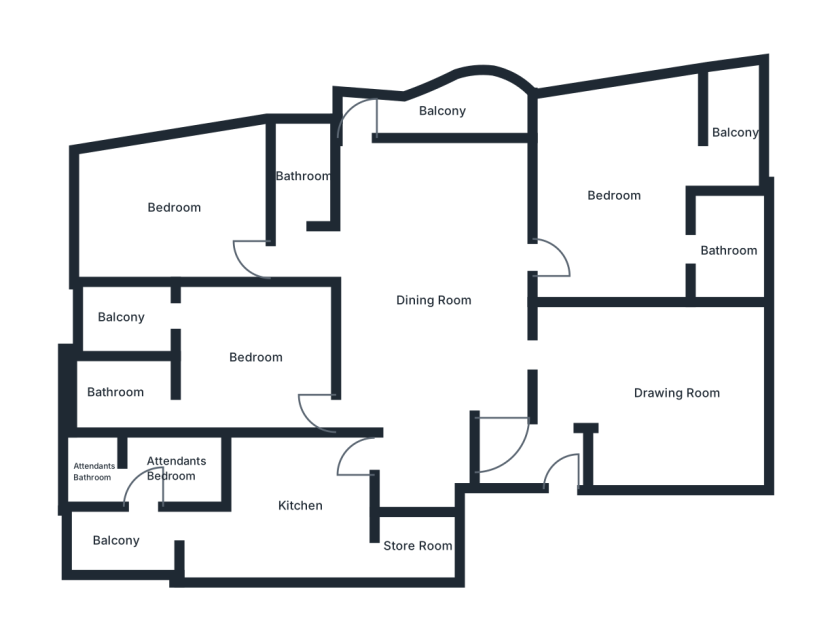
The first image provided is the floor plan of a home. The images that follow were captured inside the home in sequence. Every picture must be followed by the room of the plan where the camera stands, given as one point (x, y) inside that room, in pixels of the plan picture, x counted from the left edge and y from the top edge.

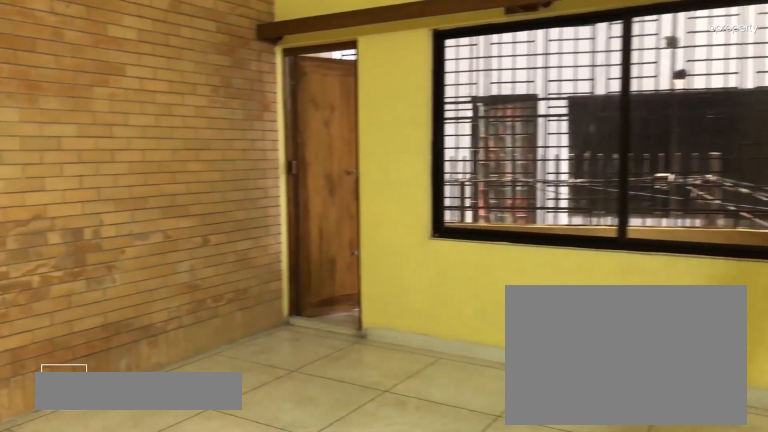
(437, 300)
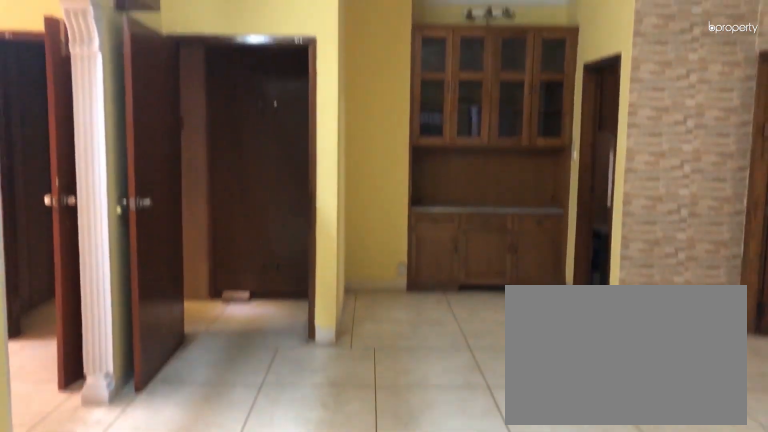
(437, 300)
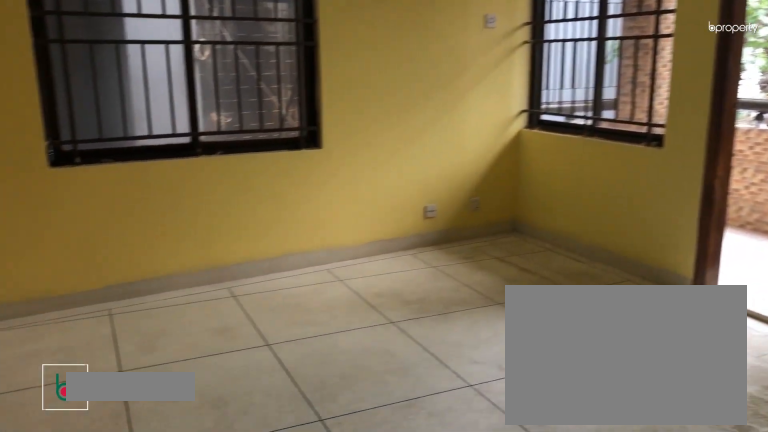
(616, 194)
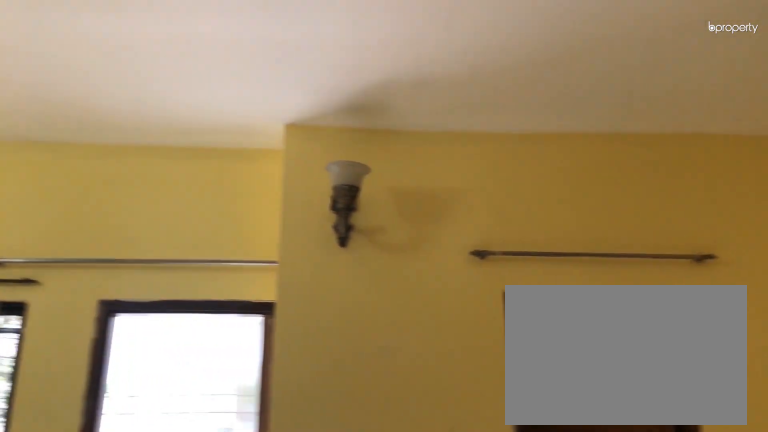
(616, 194)
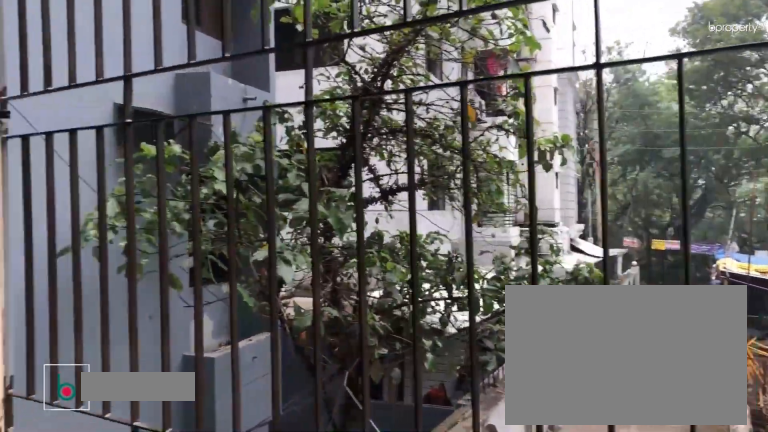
(734, 152)
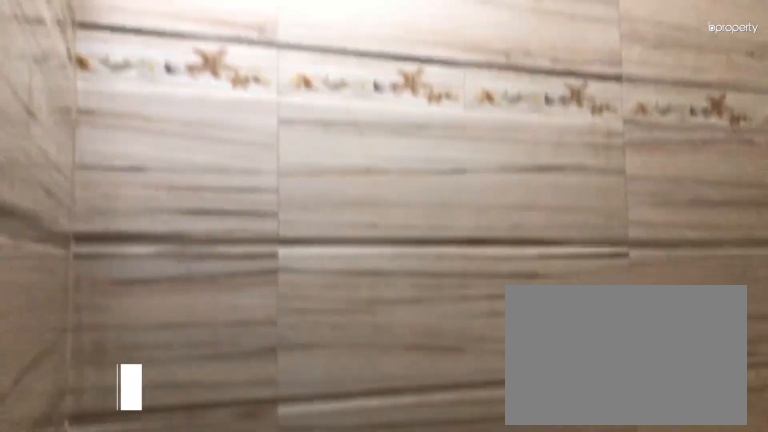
(730, 250)
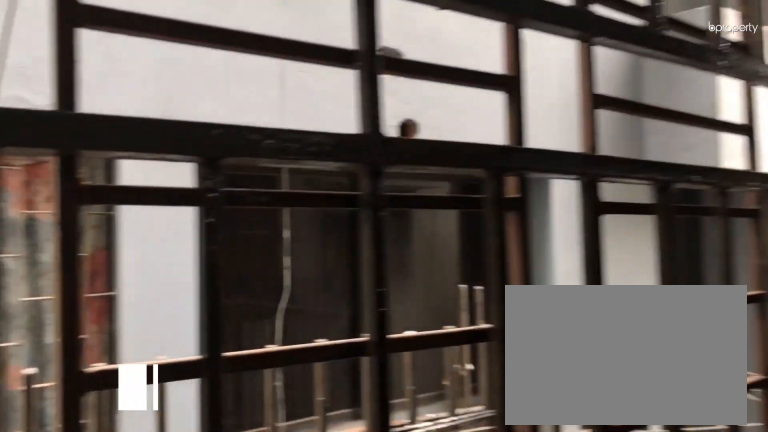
(440, 111)
